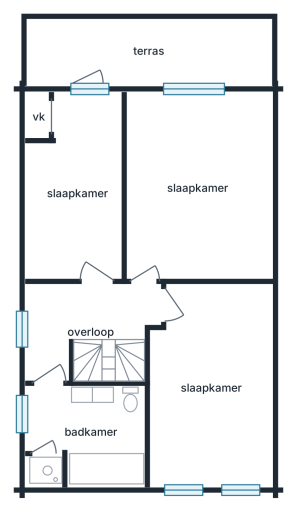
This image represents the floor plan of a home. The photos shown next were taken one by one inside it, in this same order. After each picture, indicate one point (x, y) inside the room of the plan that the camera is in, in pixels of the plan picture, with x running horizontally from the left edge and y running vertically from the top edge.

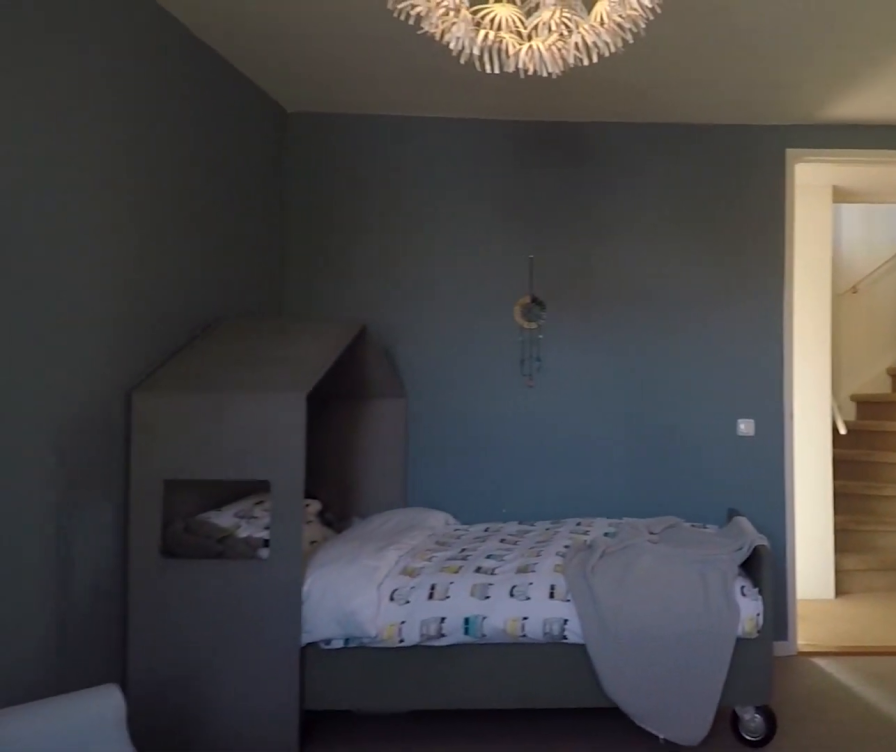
(197, 187)
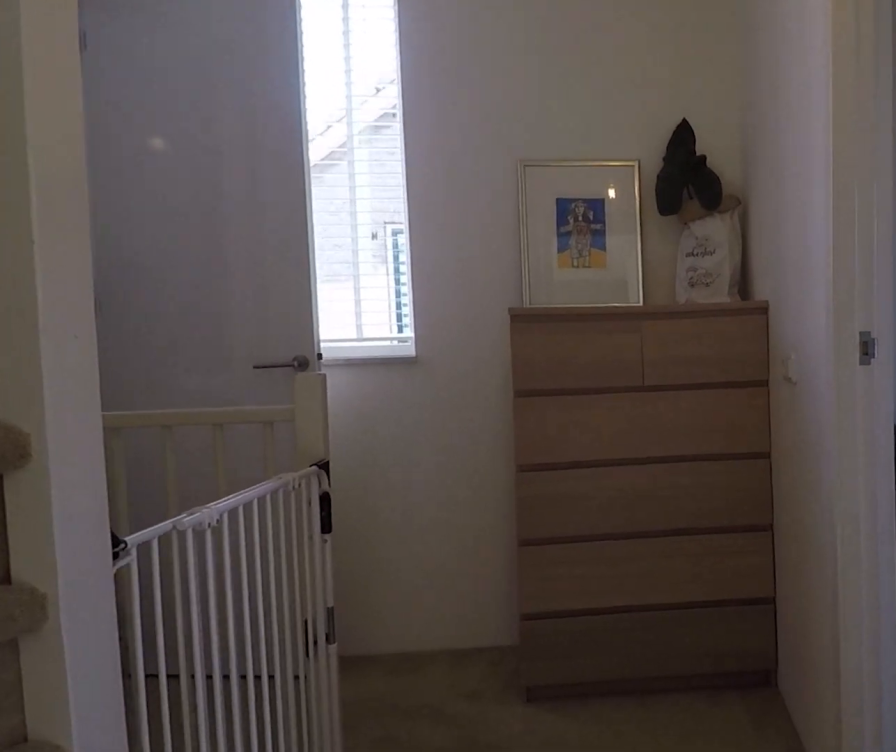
(85, 321)
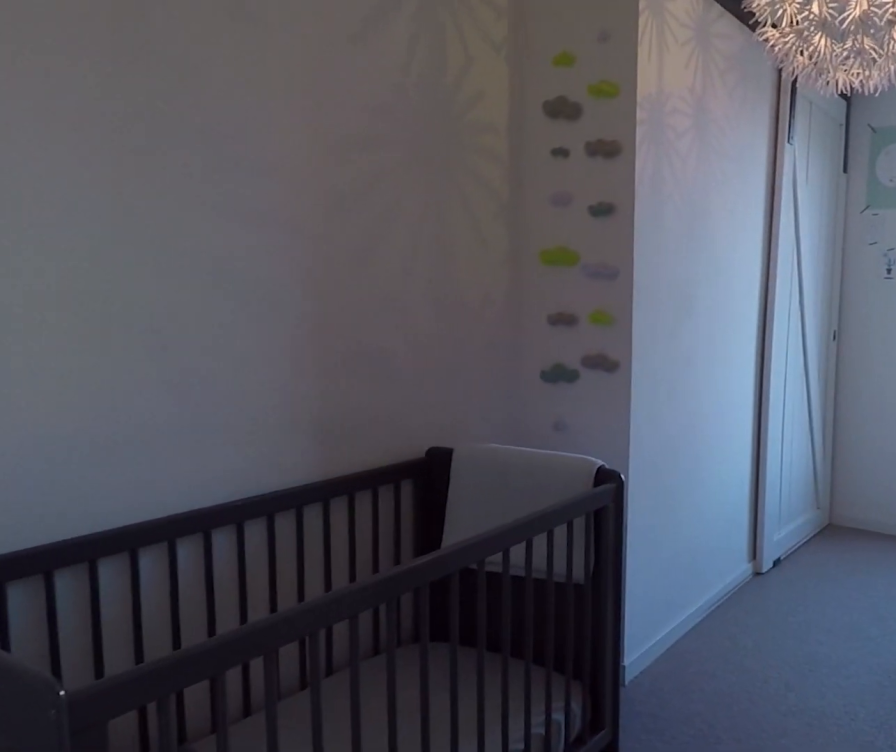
(77, 192)
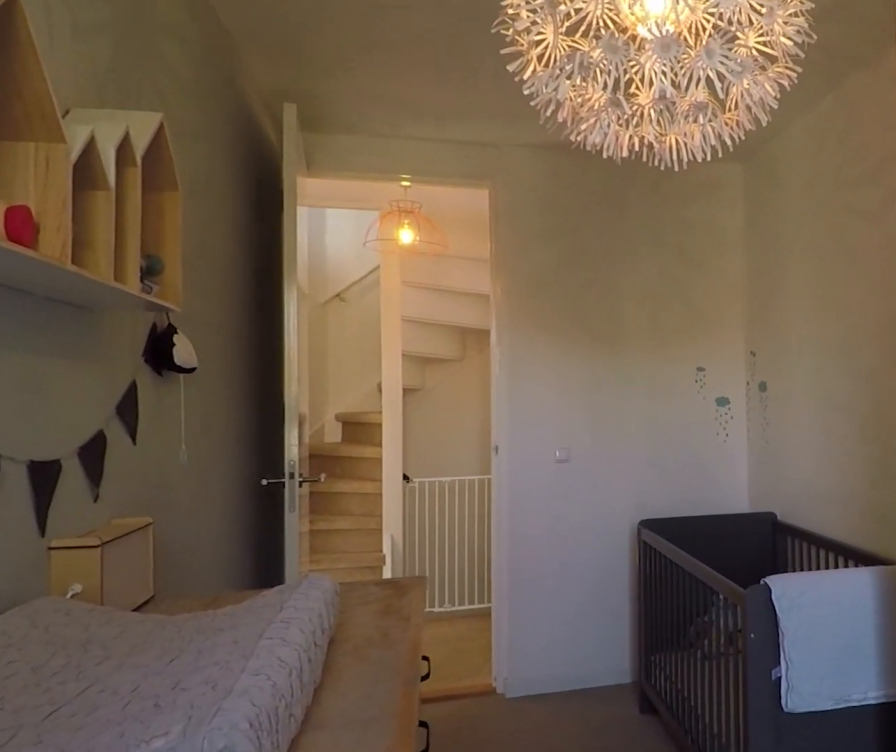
(77, 192)
